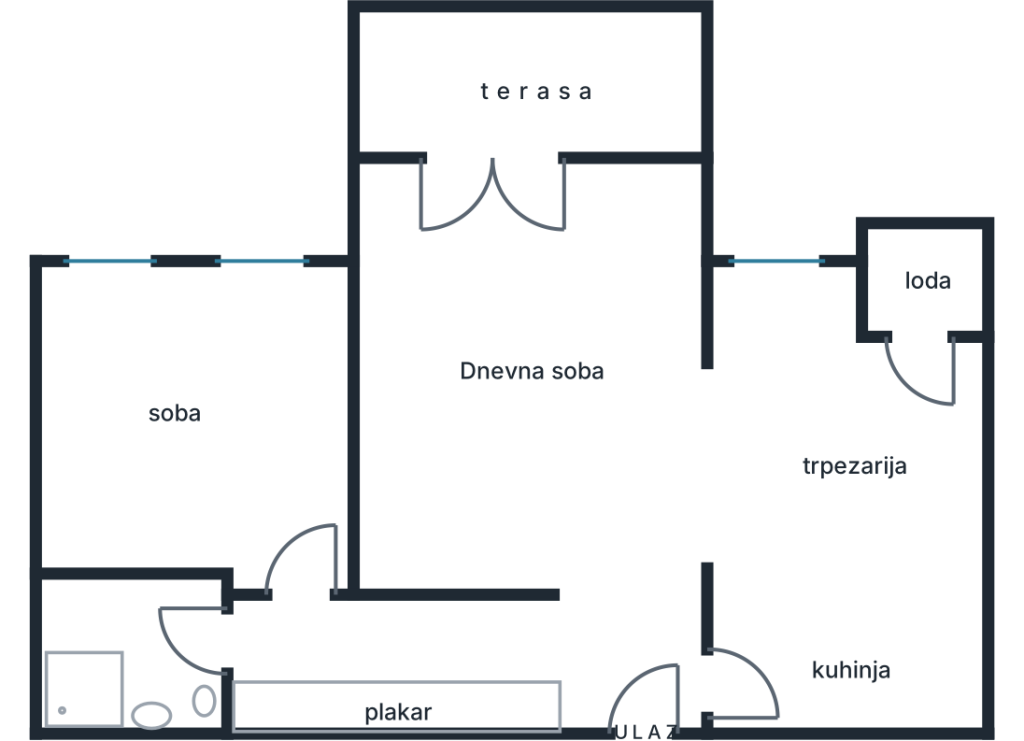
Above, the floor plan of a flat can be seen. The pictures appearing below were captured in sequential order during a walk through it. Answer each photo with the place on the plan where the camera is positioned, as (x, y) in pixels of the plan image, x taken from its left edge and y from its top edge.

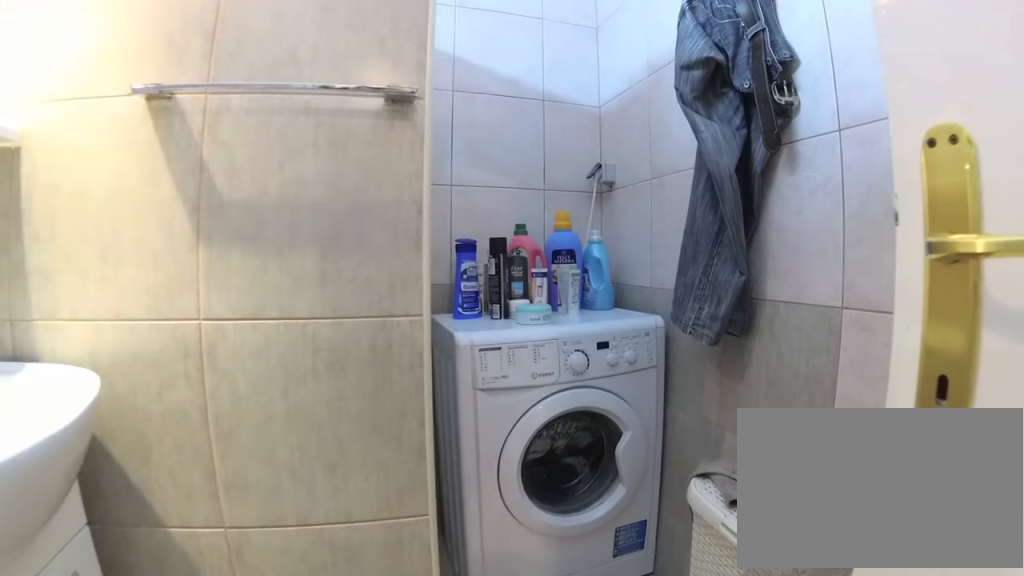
(198, 639)
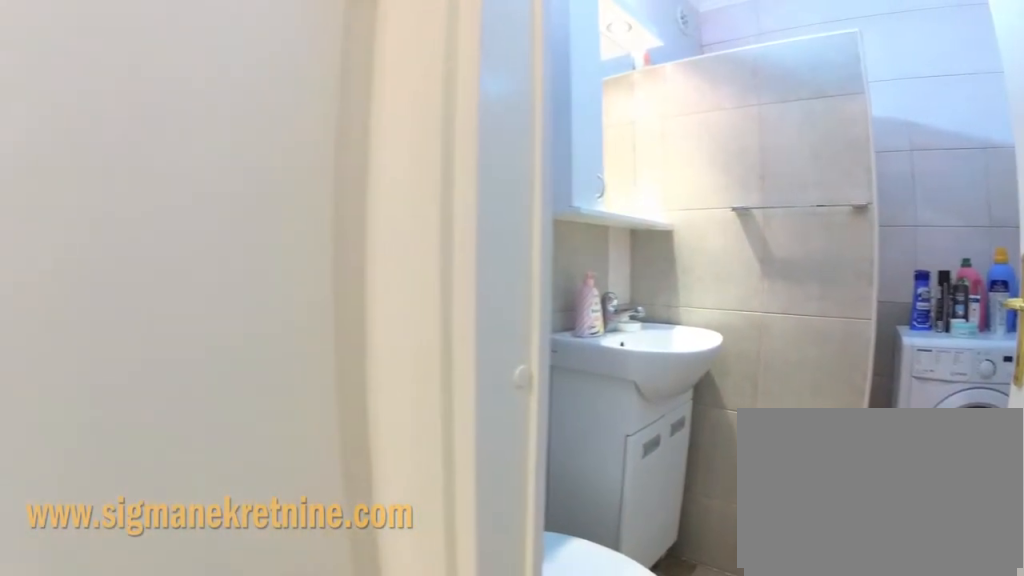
(273, 613)
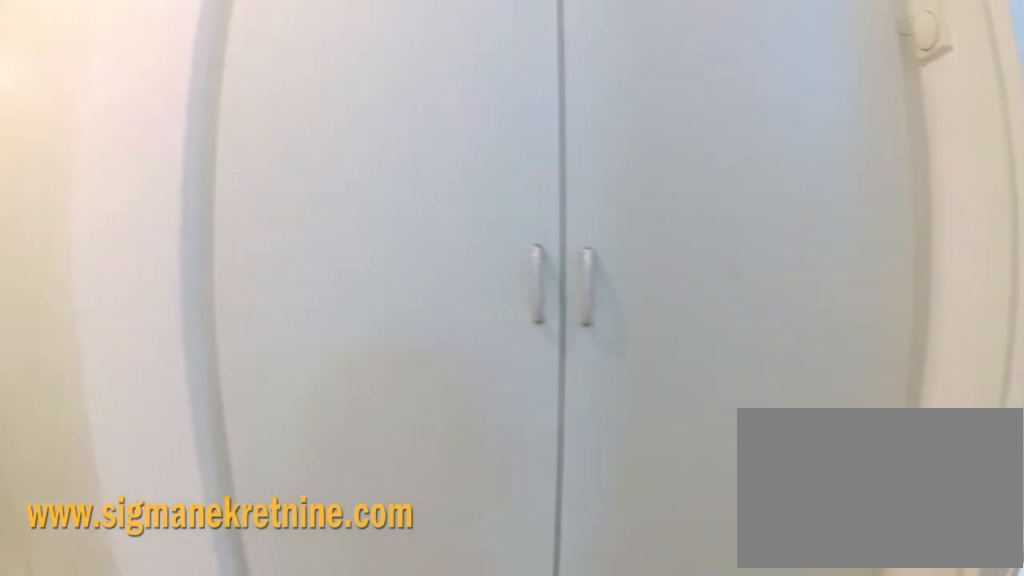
(254, 608)
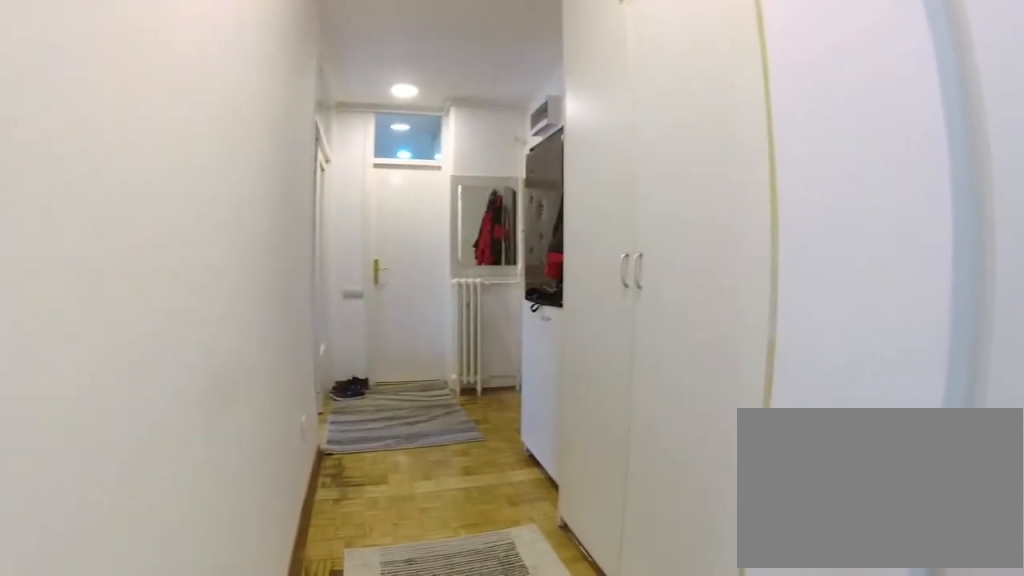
(246, 634)
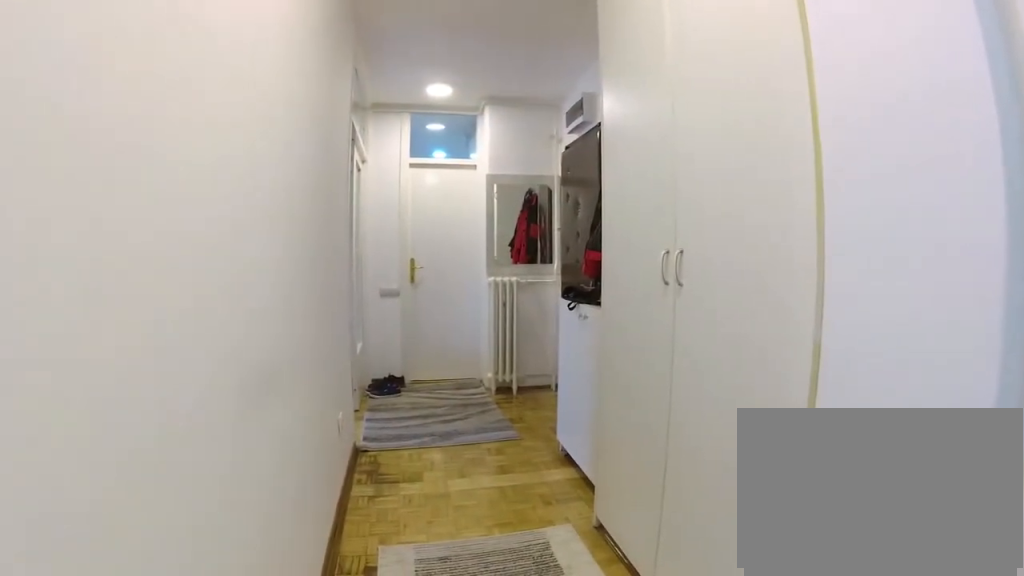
(246, 634)
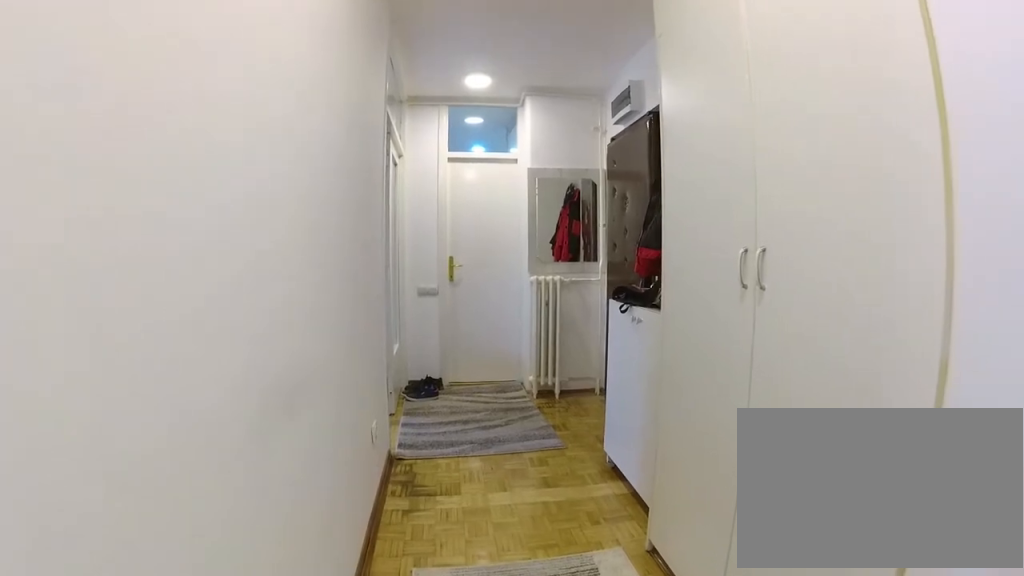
(248, 634)
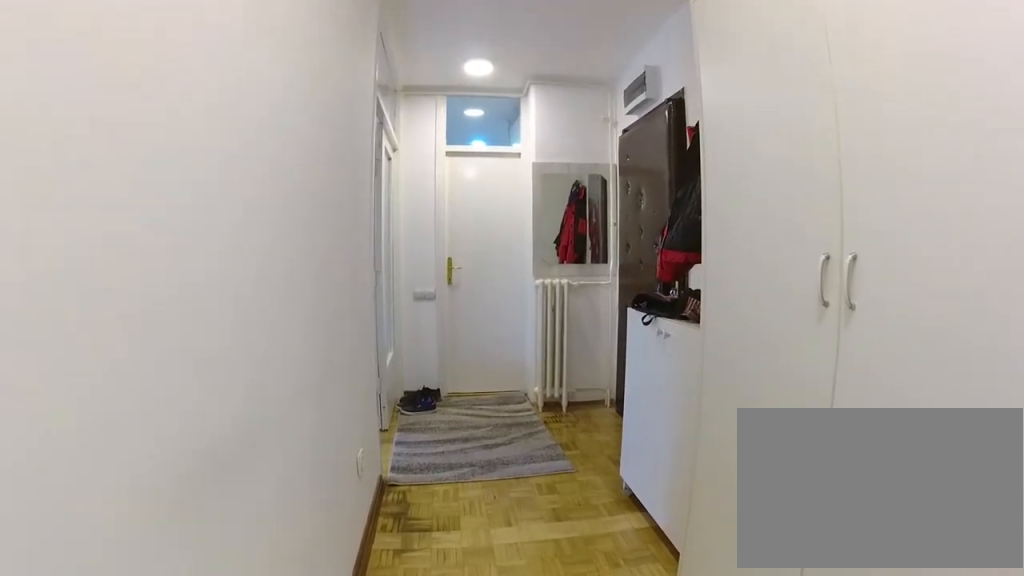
(277, 634)
